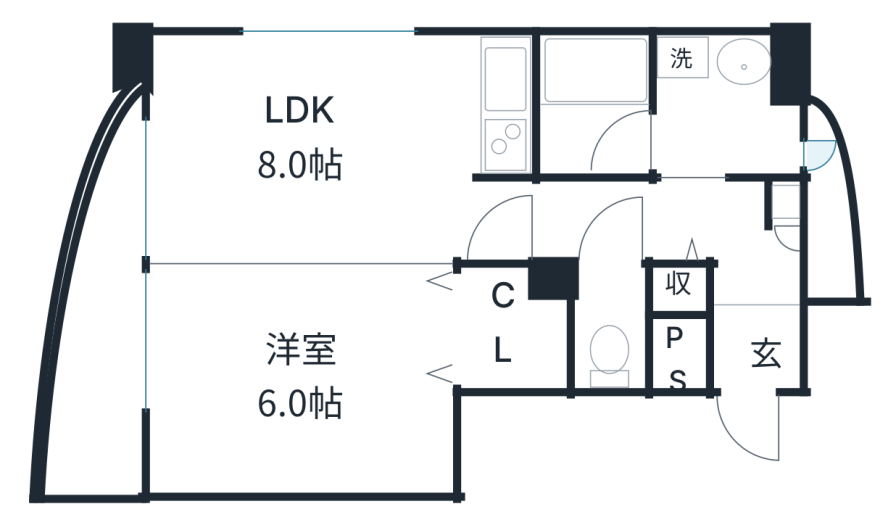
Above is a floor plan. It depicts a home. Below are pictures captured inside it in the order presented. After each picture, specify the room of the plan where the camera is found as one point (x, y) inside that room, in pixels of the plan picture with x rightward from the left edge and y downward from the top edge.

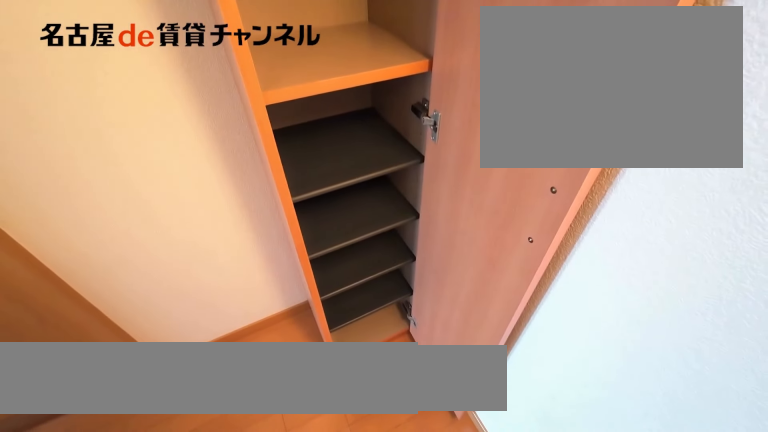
(785, 201)
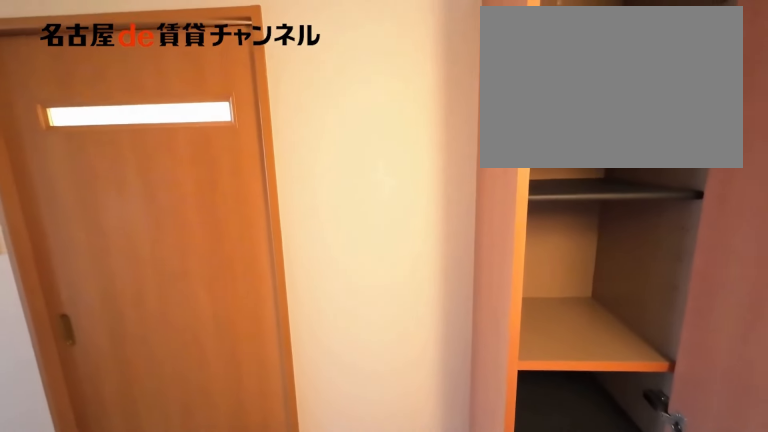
(785, 201)
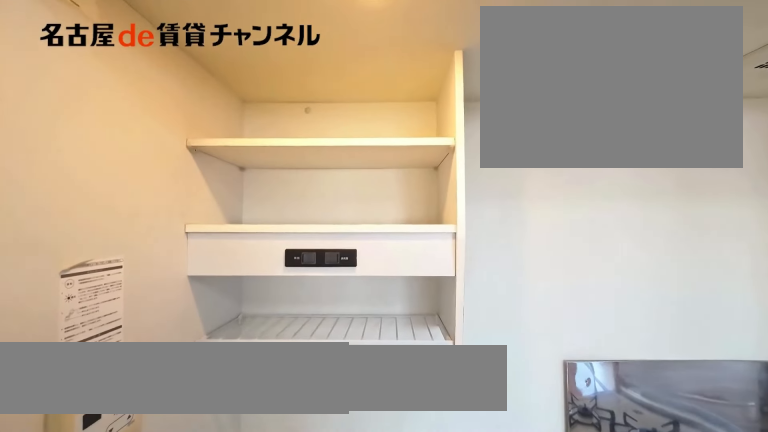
(510, 107)
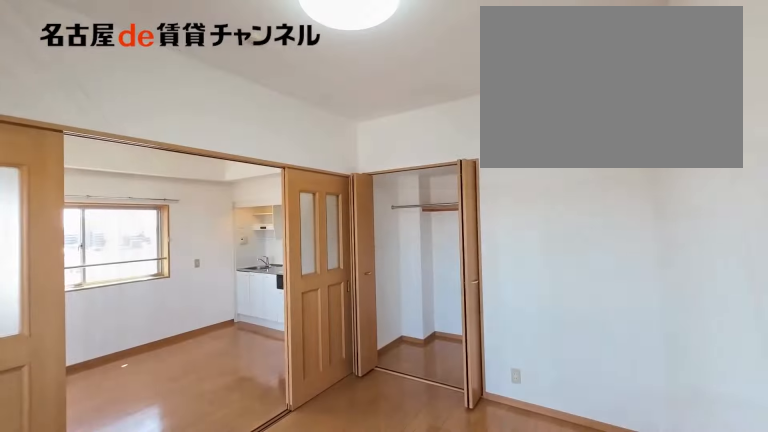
(299, 381)
